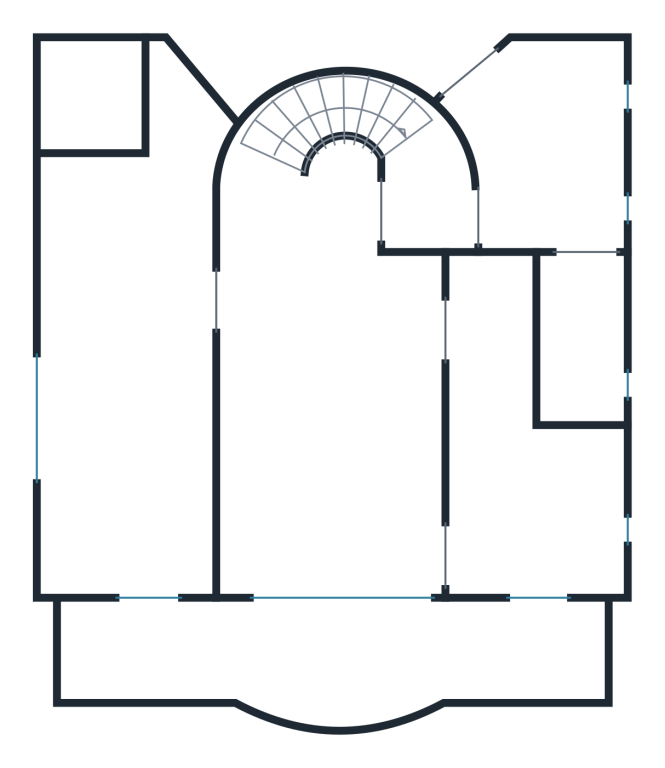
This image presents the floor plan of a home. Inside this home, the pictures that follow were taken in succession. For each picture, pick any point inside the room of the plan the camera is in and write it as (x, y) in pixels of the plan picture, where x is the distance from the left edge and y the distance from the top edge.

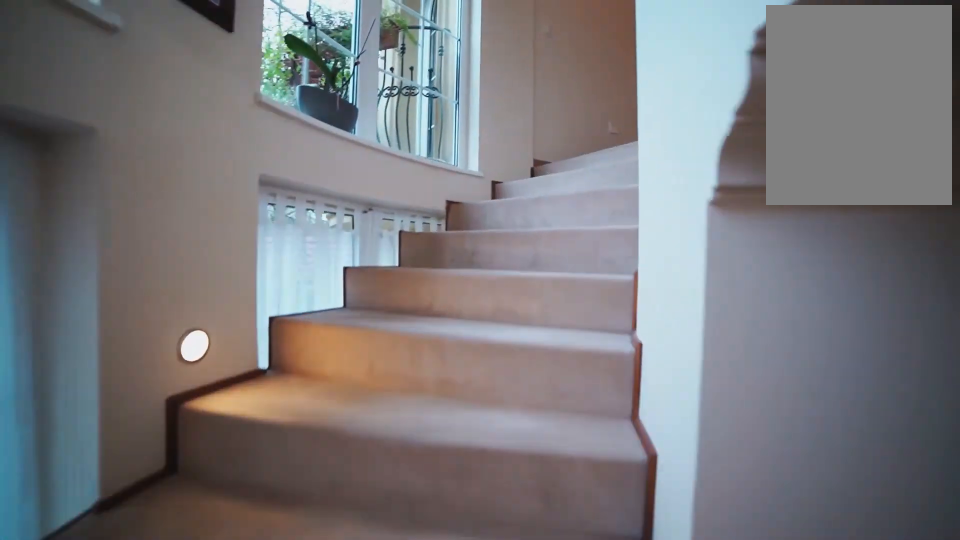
(307, 119)
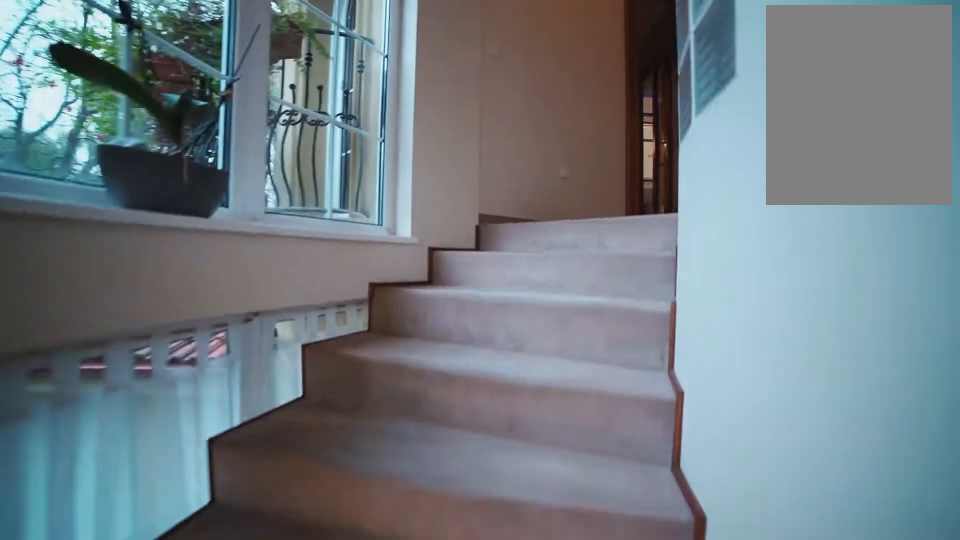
(324, 114)
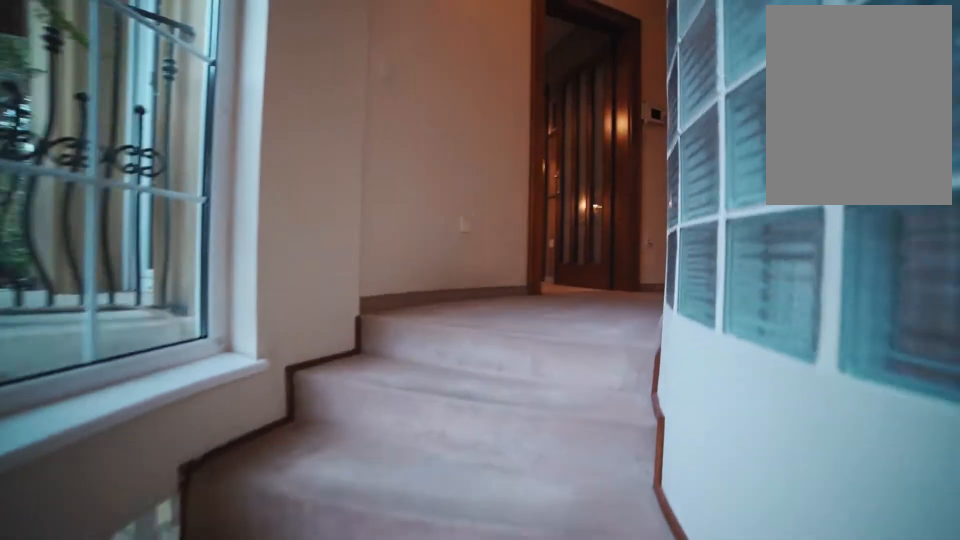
(345, 113)
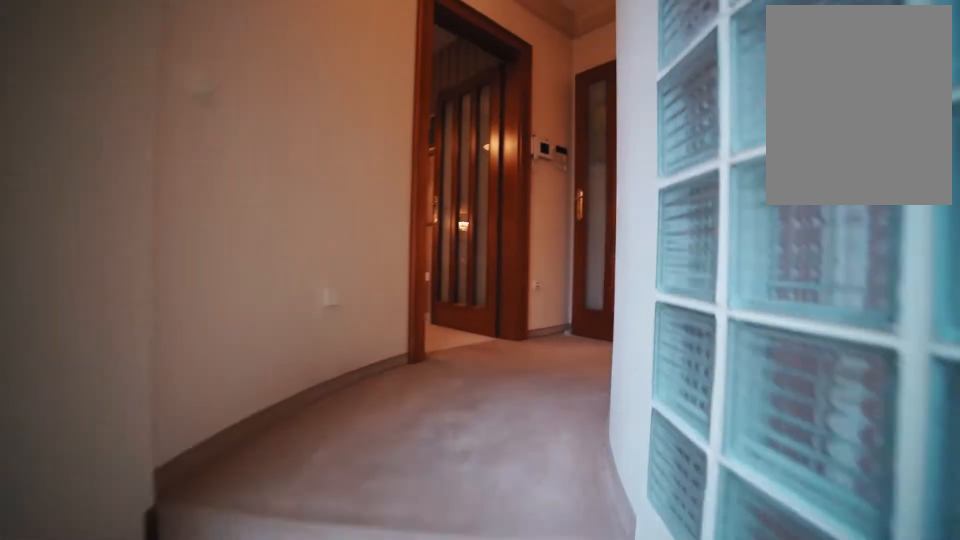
(364, 114)
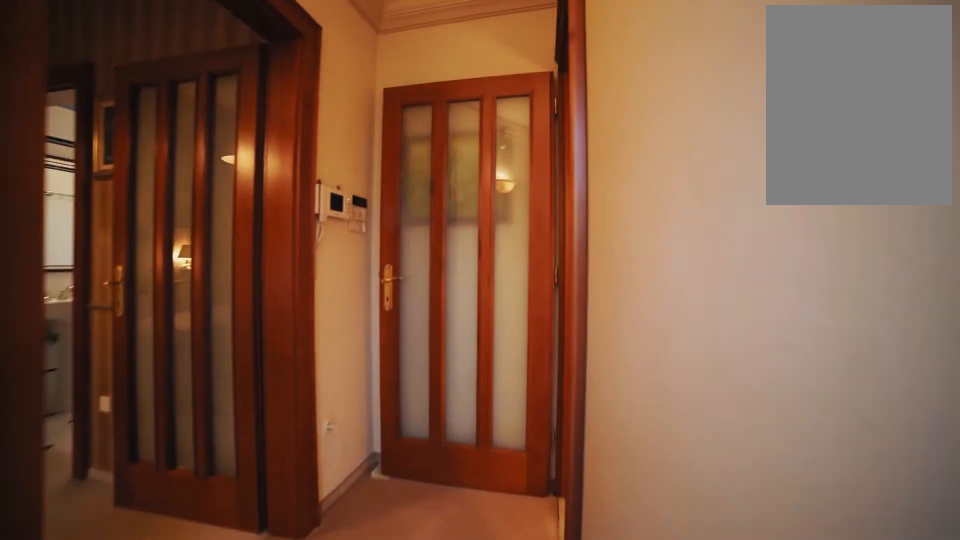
(395, 127)
